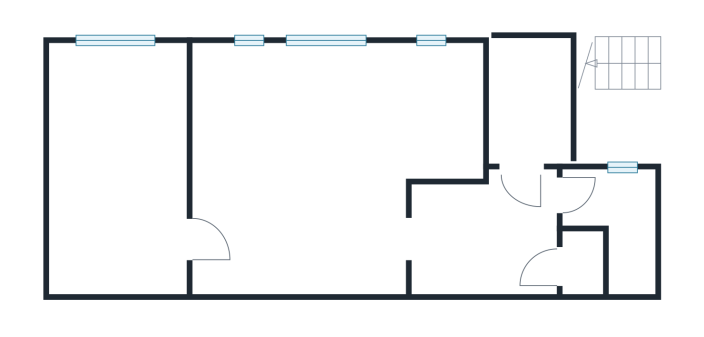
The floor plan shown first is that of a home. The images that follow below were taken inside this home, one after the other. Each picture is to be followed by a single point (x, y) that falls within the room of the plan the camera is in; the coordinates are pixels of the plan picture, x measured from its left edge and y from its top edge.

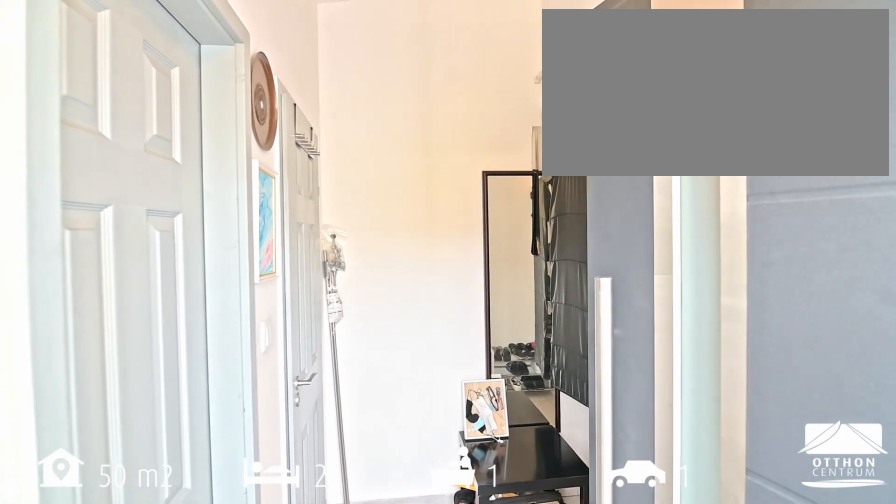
(483, 235)
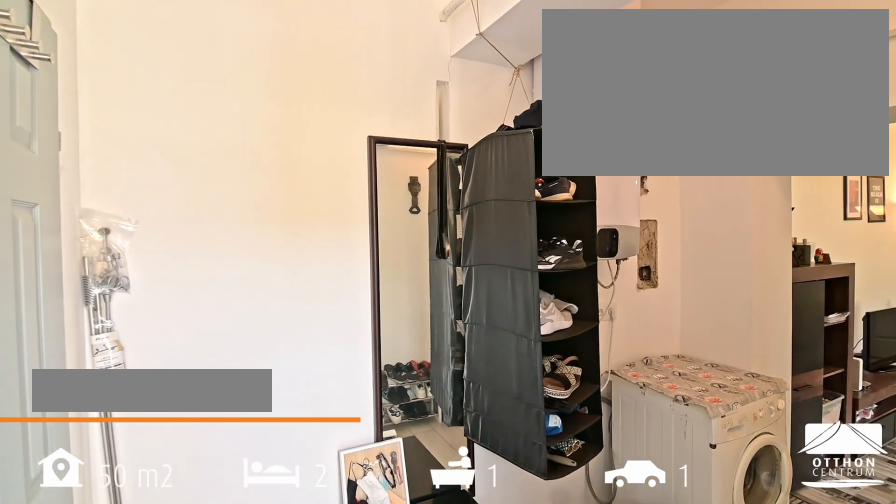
(483, 235)
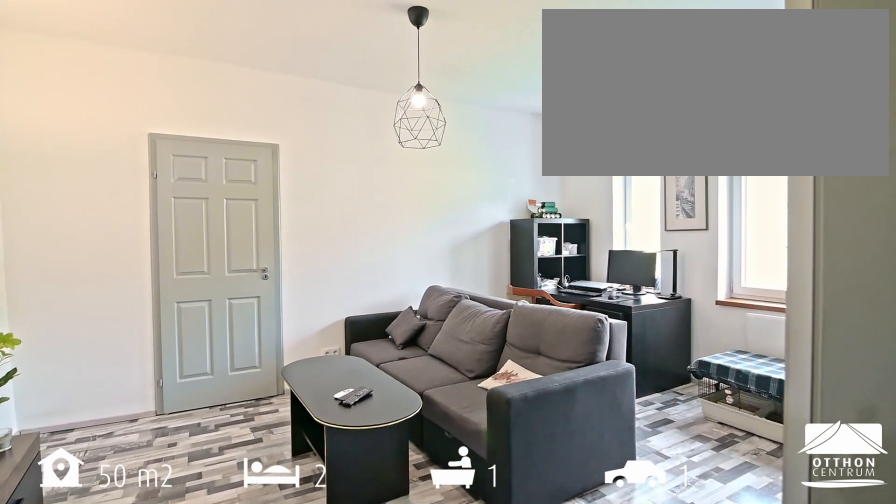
(299, 164)
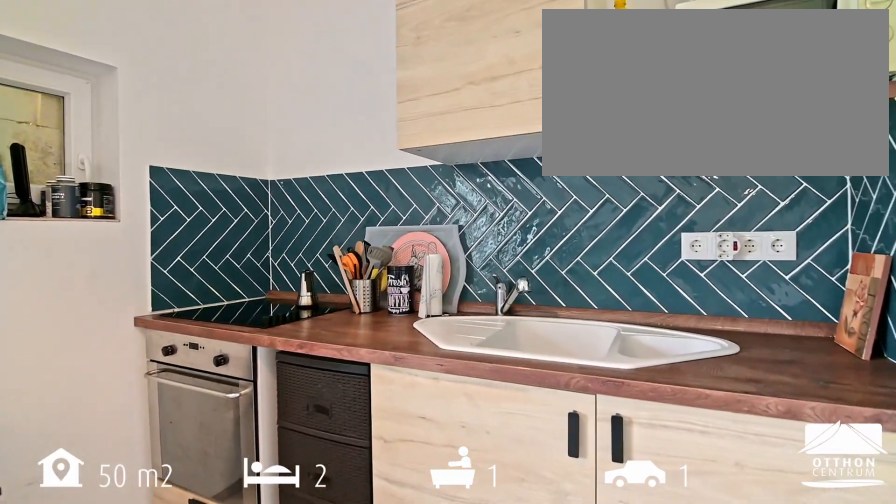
(438, 109)
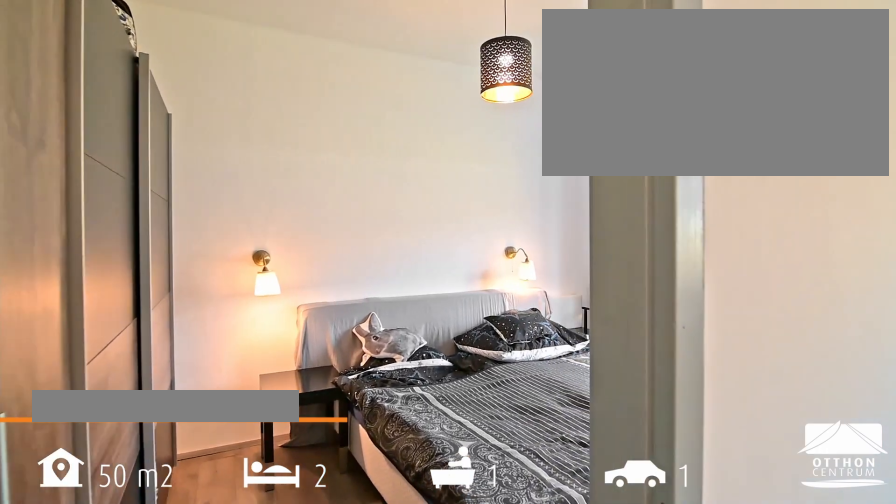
(119, 167)
